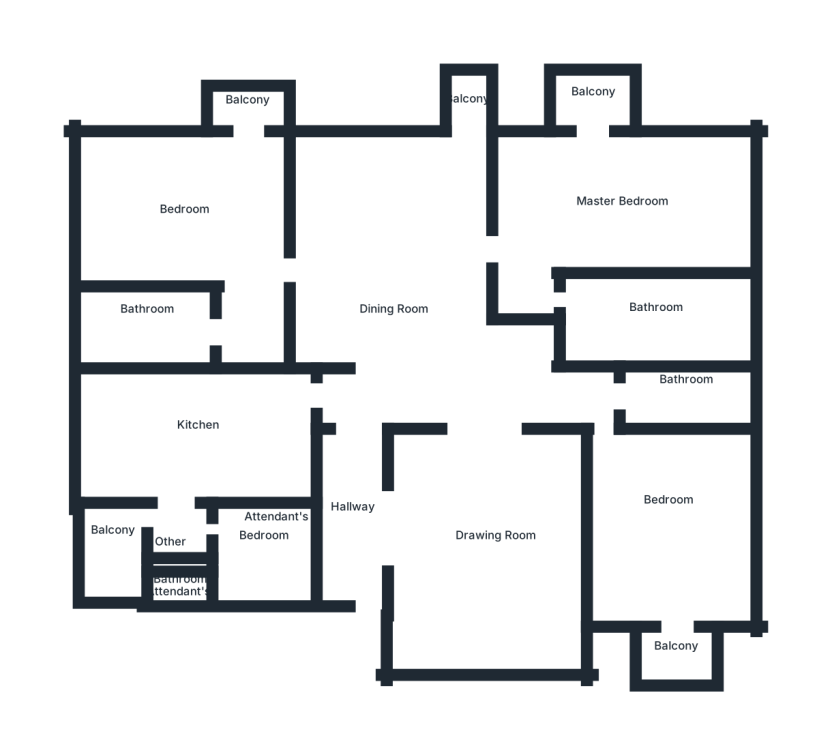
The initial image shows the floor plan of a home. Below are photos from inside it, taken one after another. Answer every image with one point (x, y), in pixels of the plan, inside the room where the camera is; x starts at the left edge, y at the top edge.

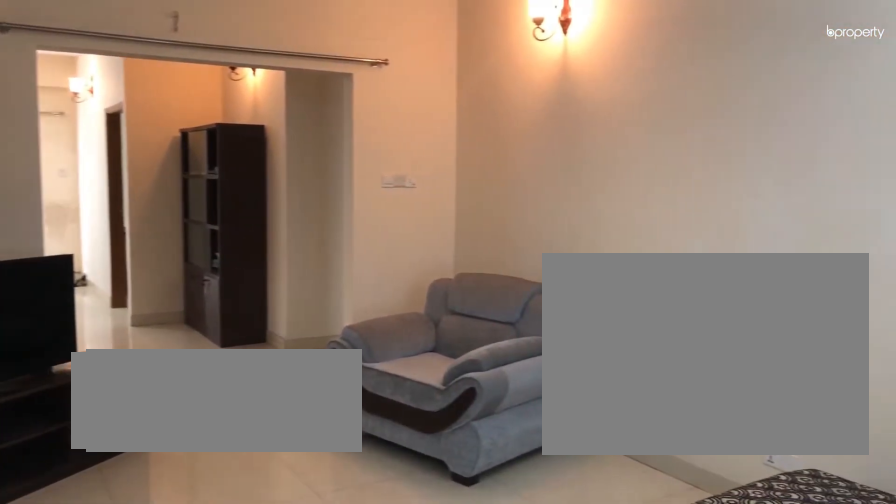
(483, 542)
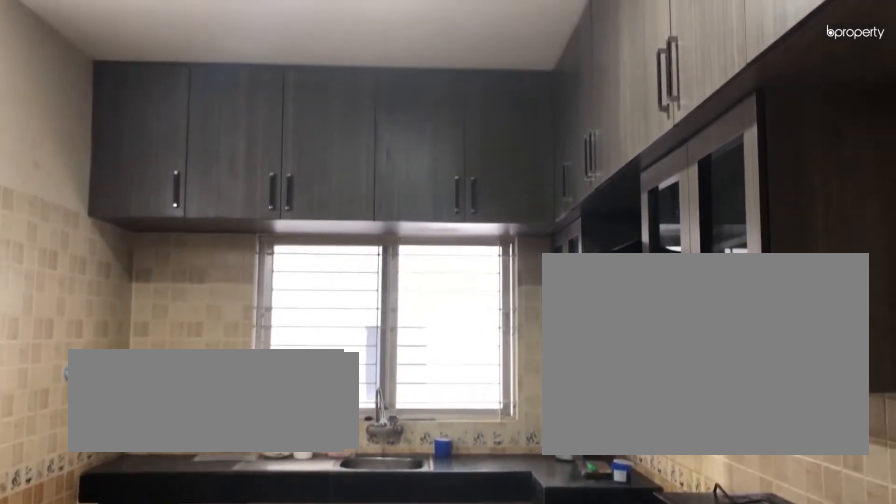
(205, 441)
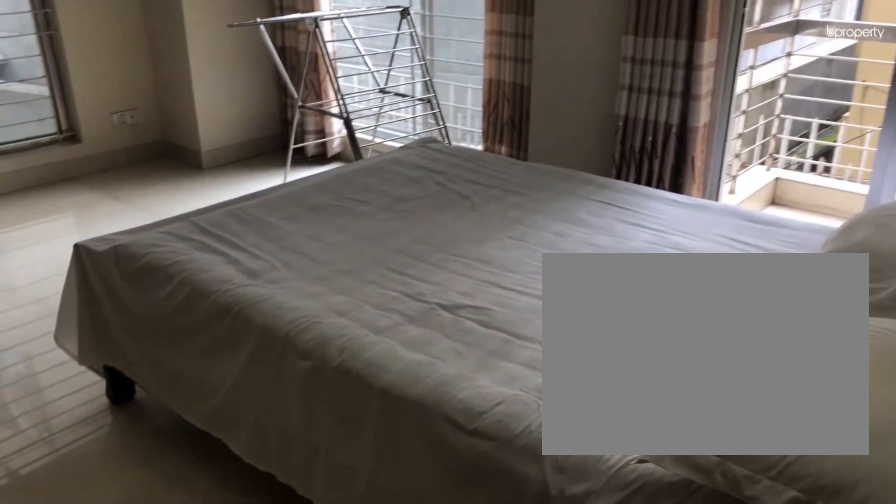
(230, 226)
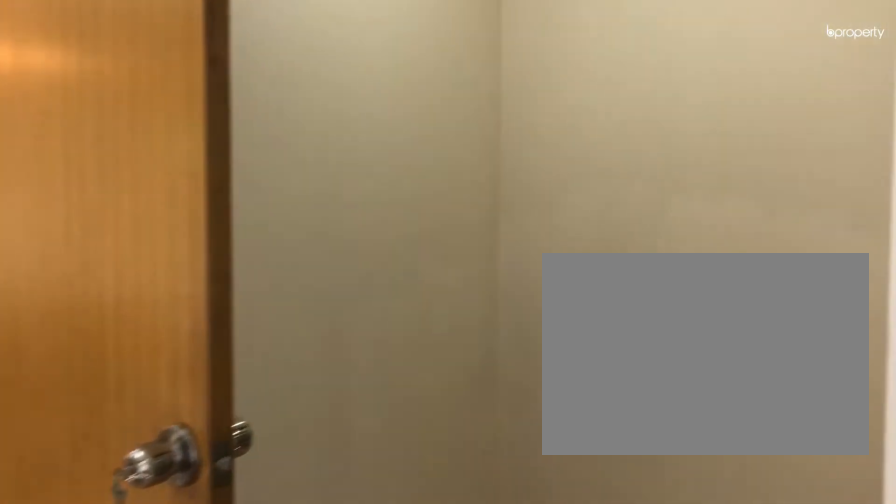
(230, 226)
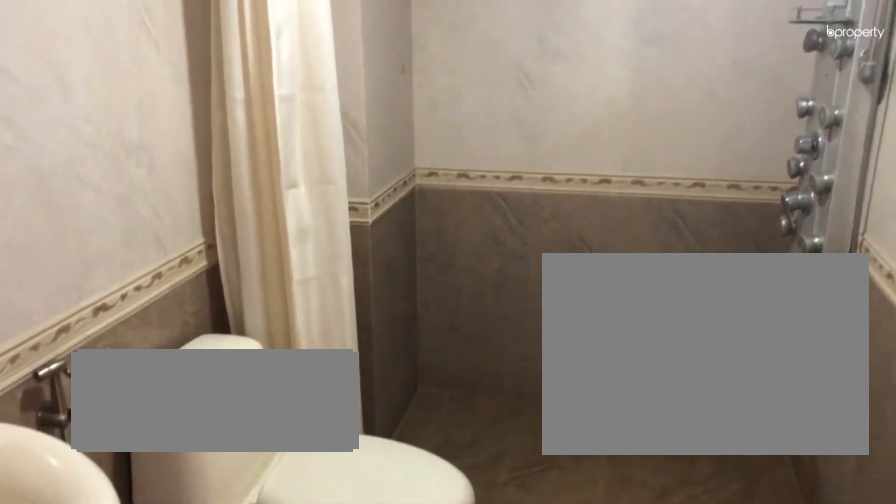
(163, 327)
